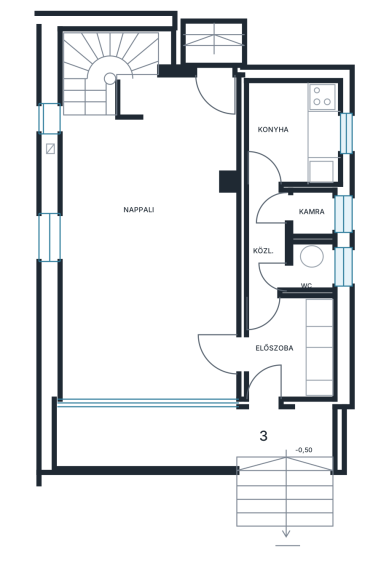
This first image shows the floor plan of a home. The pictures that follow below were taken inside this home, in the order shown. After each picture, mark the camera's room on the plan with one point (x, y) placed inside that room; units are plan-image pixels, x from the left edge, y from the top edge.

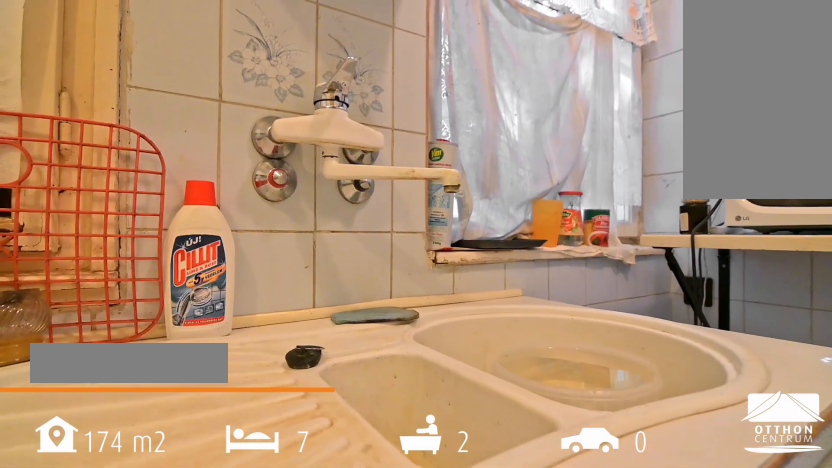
(277, 127)
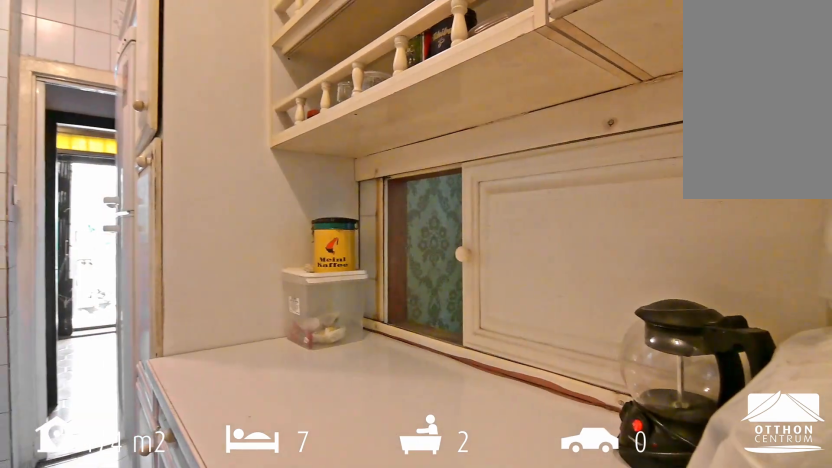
(277, 127)
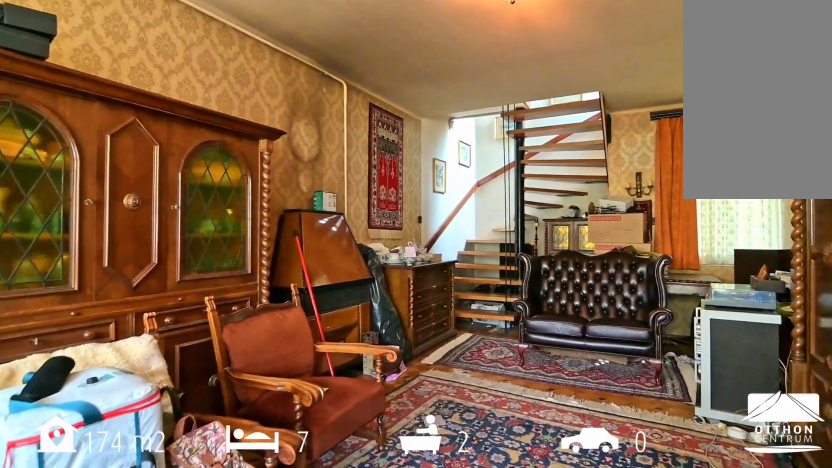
(146, 231)
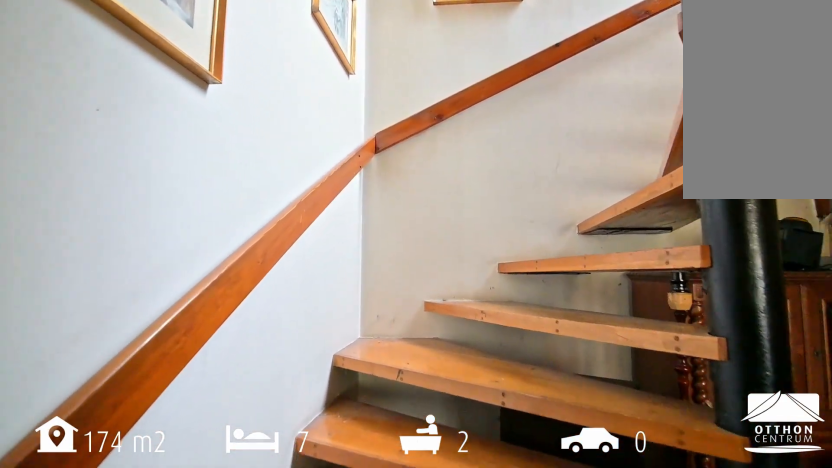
(108, 62)
